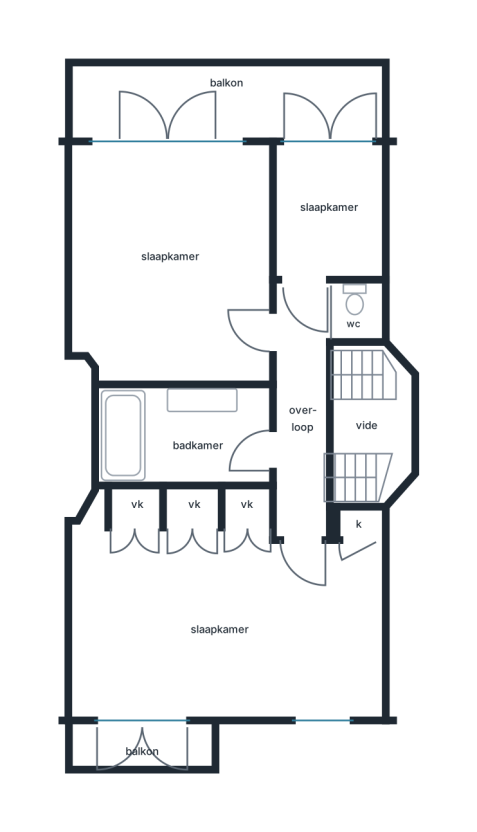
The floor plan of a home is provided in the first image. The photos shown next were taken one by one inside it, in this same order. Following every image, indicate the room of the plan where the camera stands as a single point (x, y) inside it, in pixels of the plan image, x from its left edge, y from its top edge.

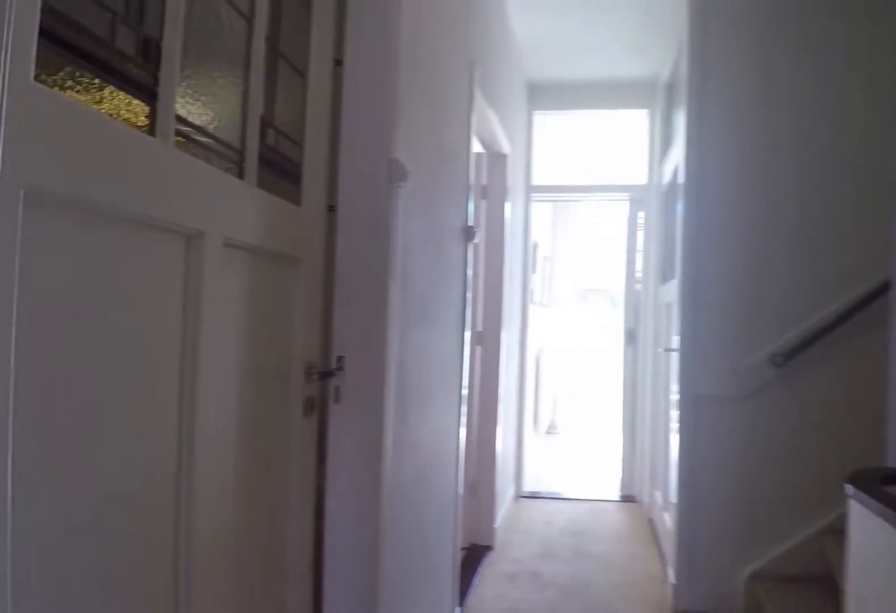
(319, 421)
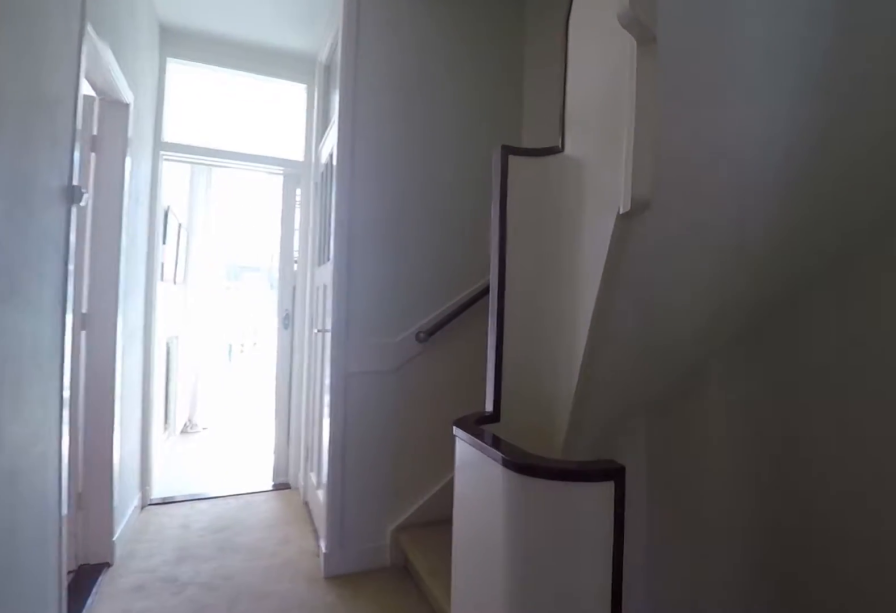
(319, 421)
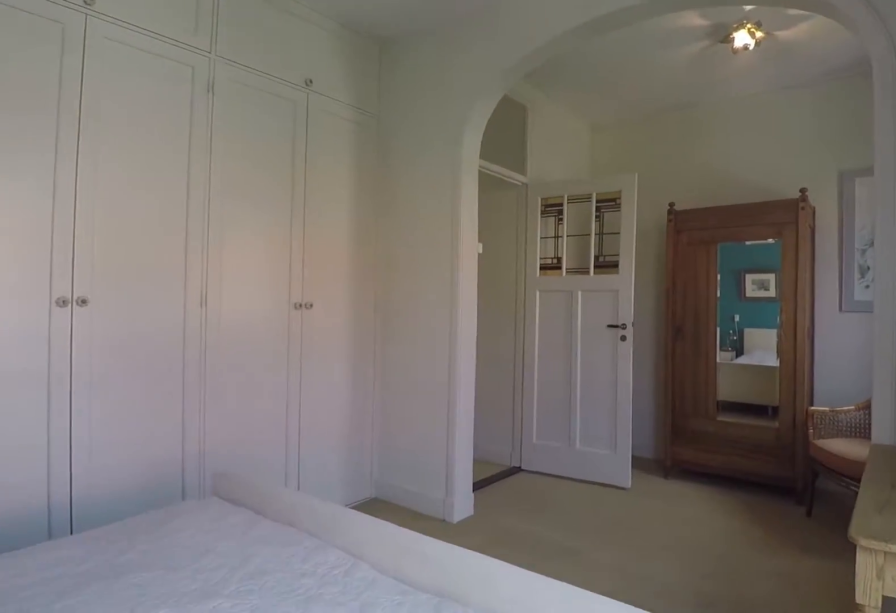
(339, 631)
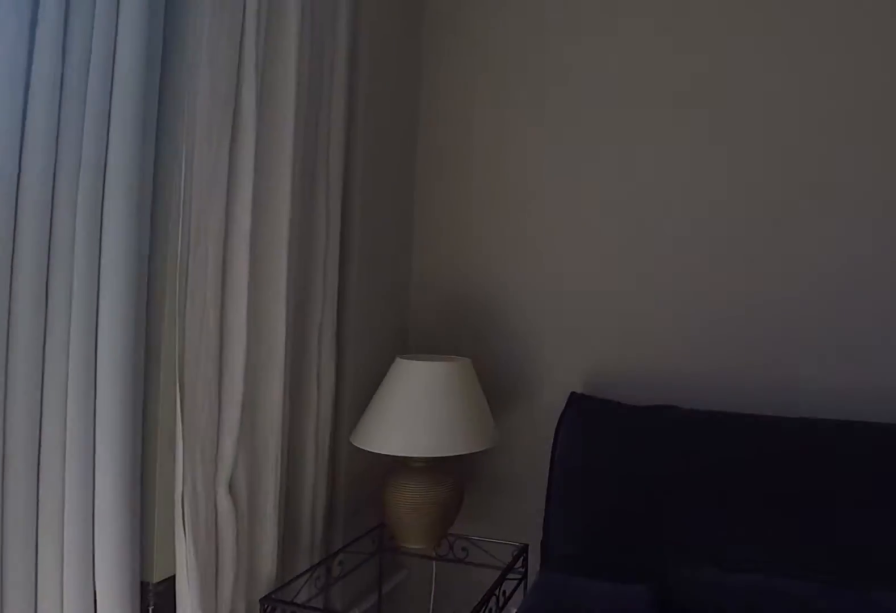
(173, 263)
